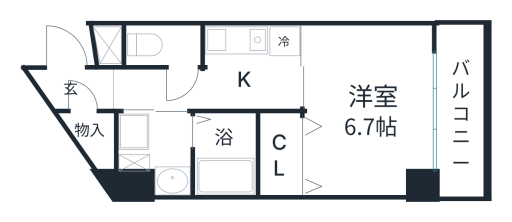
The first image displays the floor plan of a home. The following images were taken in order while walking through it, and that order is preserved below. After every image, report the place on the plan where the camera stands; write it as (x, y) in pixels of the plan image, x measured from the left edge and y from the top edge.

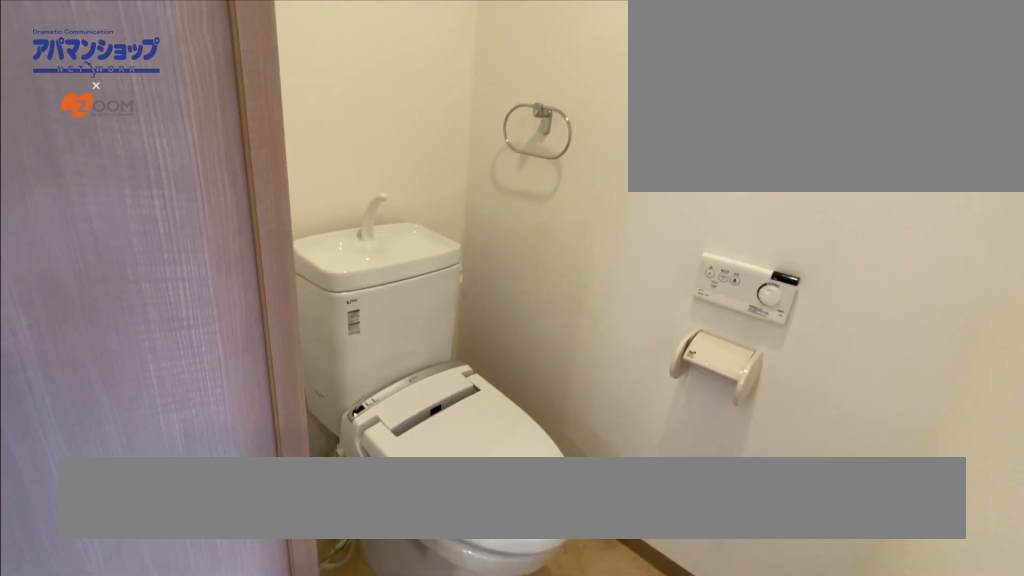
(202, 77)
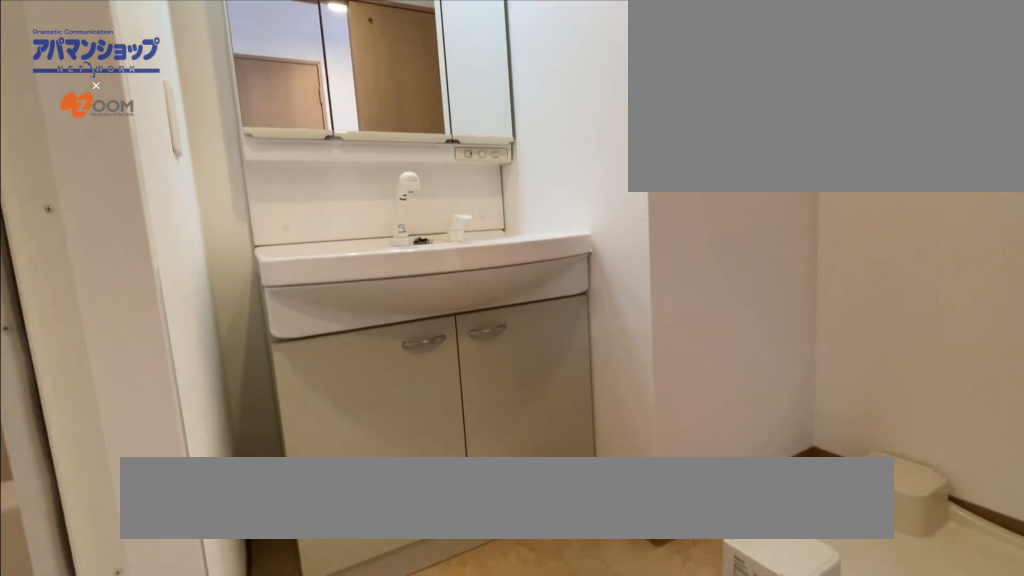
(171, 89)
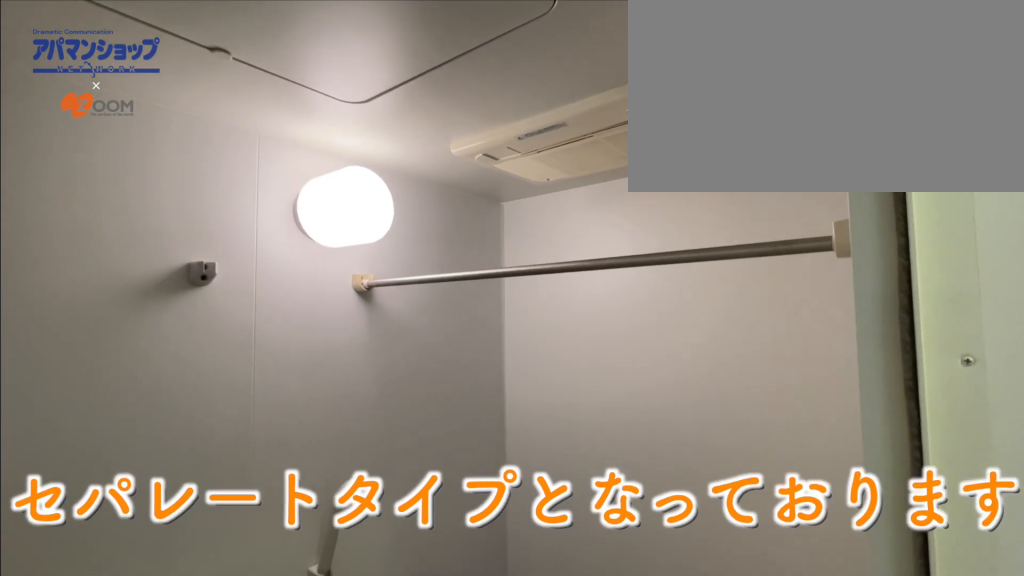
(176, 108)
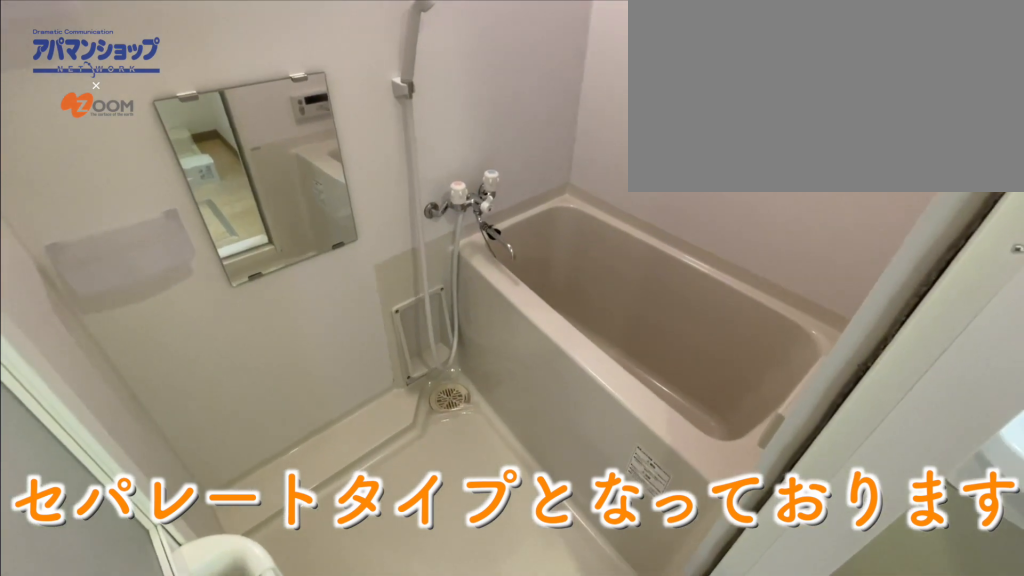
(176, 108)
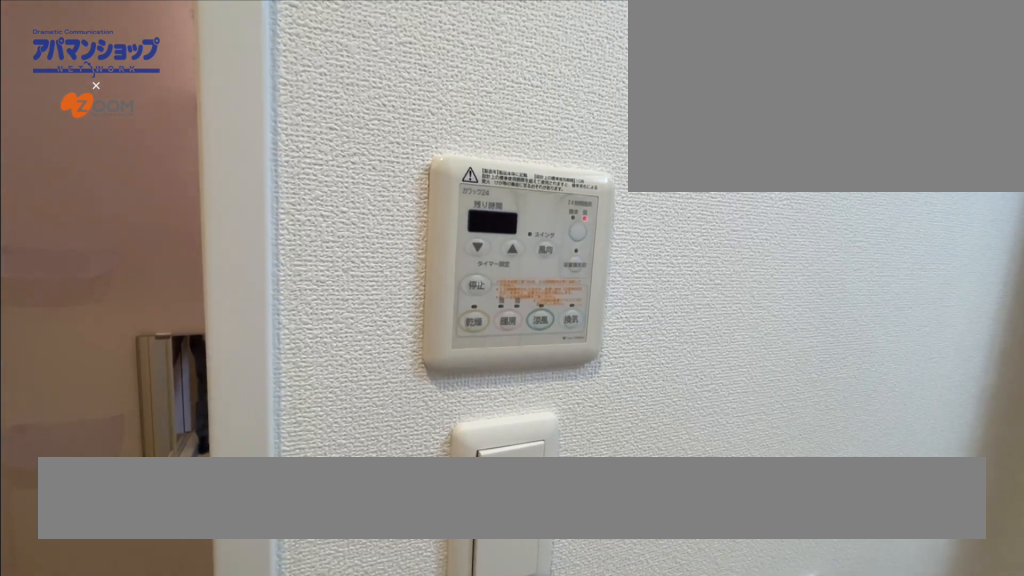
(176, 108)
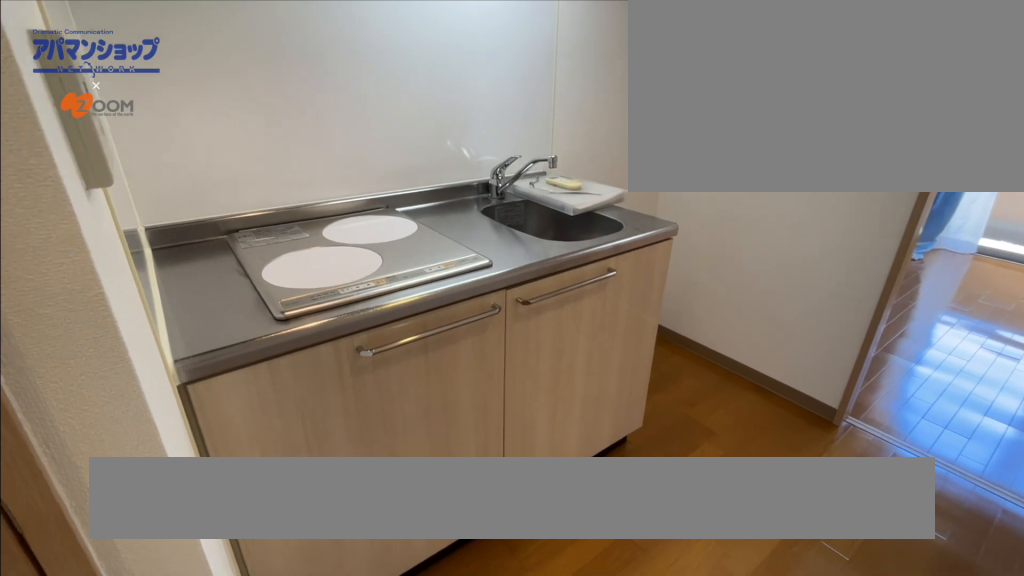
(205, 87)
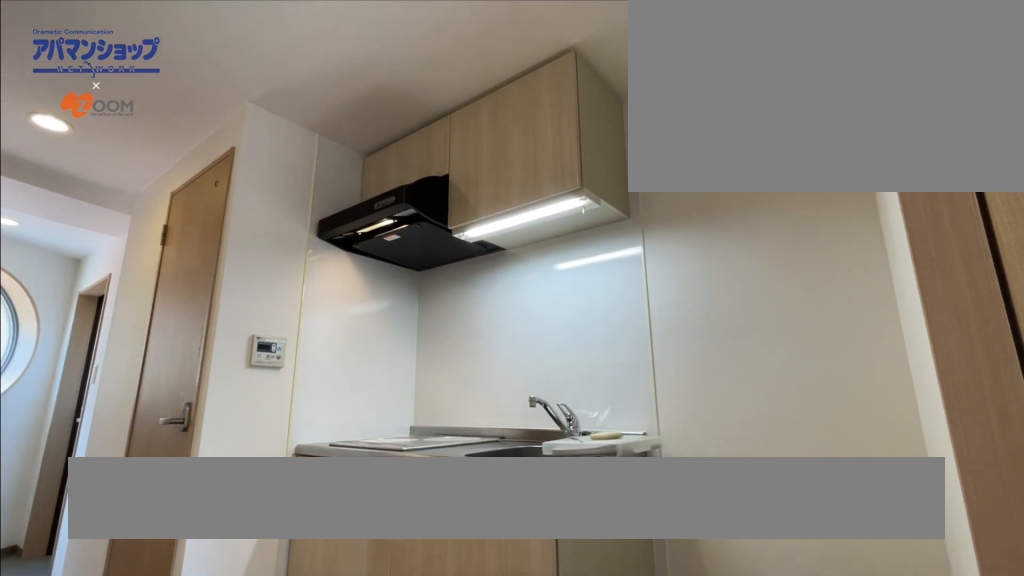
(319, 92)
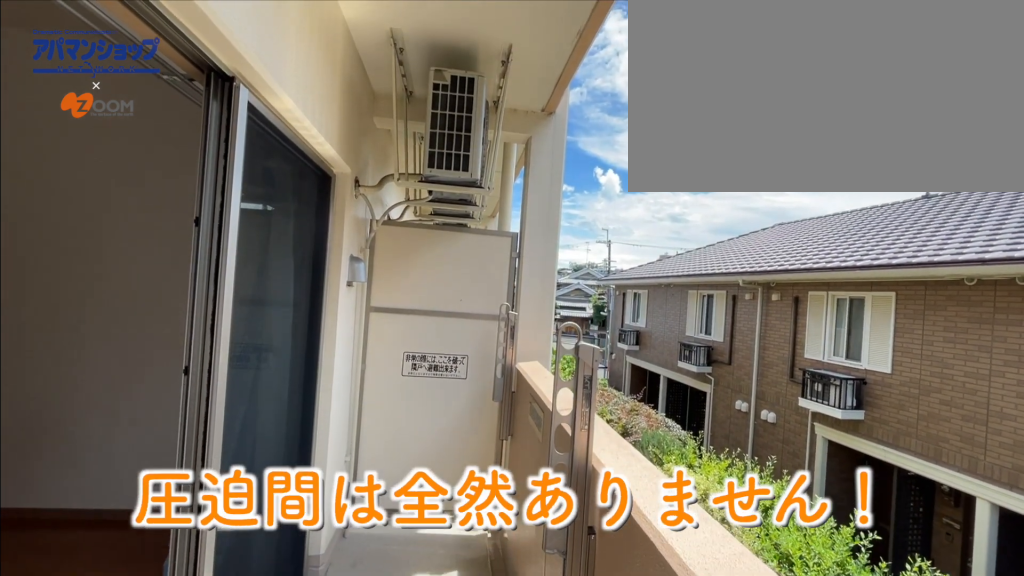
(466, 178)
